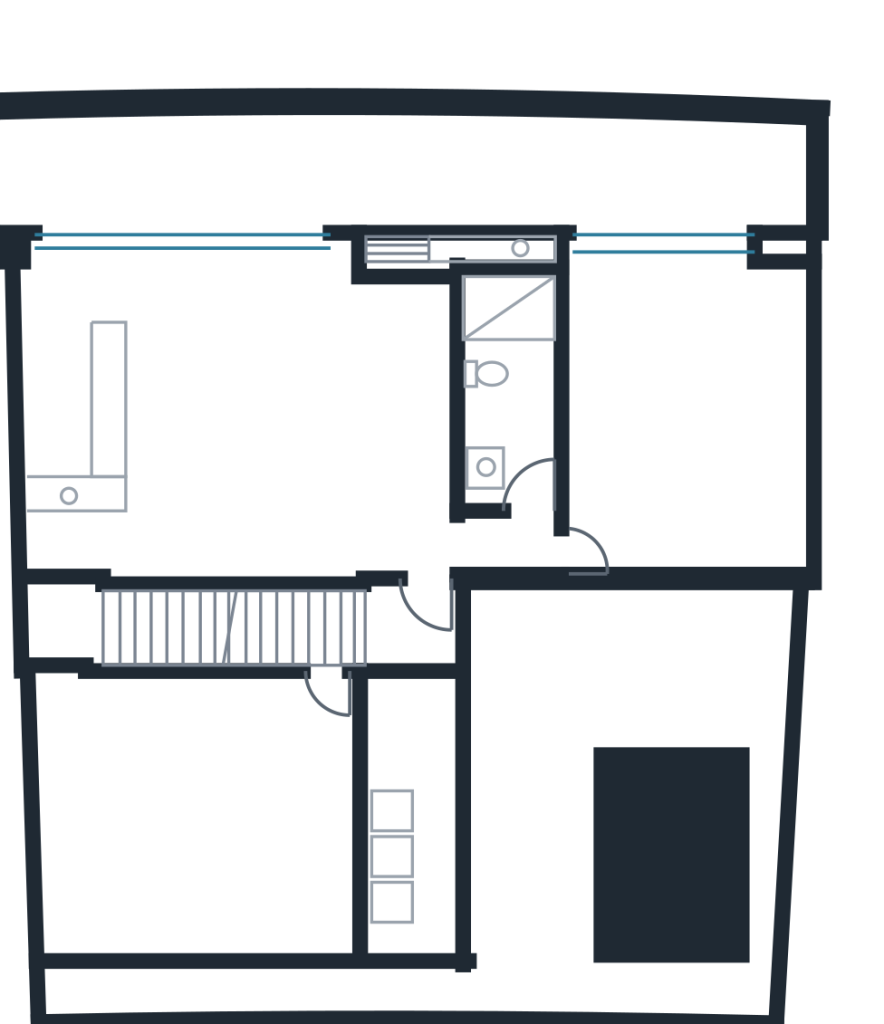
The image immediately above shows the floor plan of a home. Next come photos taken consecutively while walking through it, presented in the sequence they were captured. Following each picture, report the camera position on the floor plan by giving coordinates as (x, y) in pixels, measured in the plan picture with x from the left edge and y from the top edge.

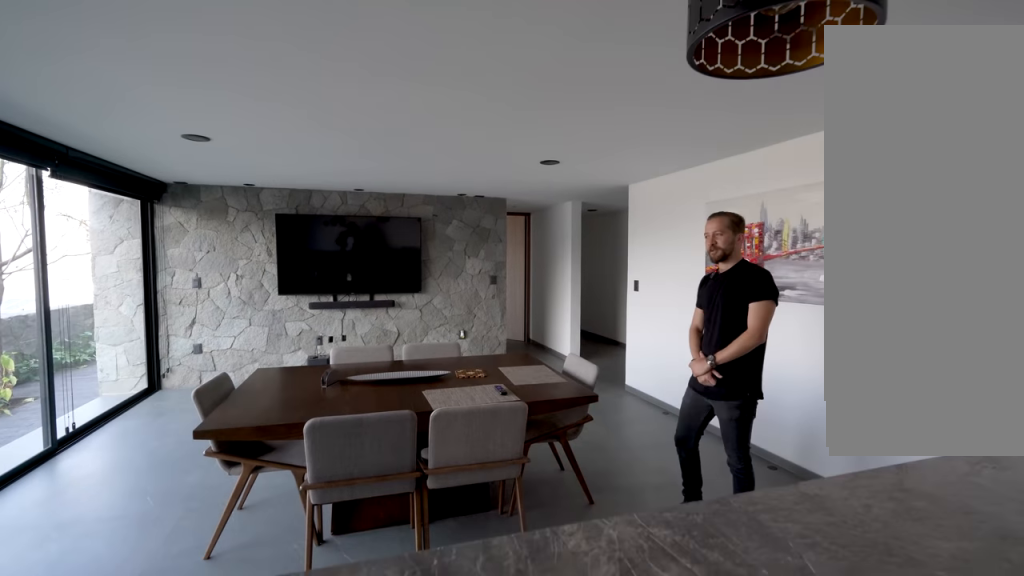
(68, 361)
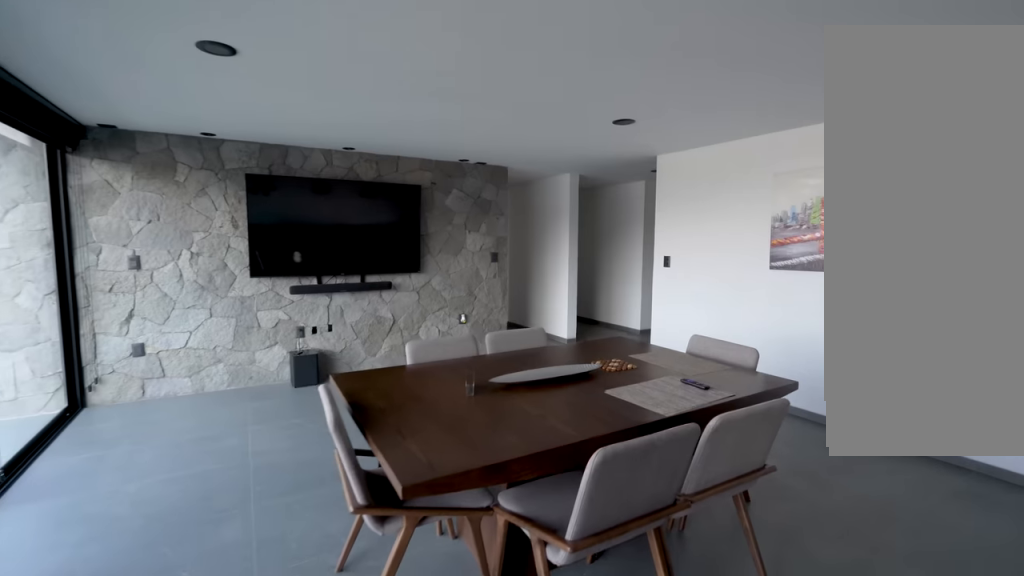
(179, 307)
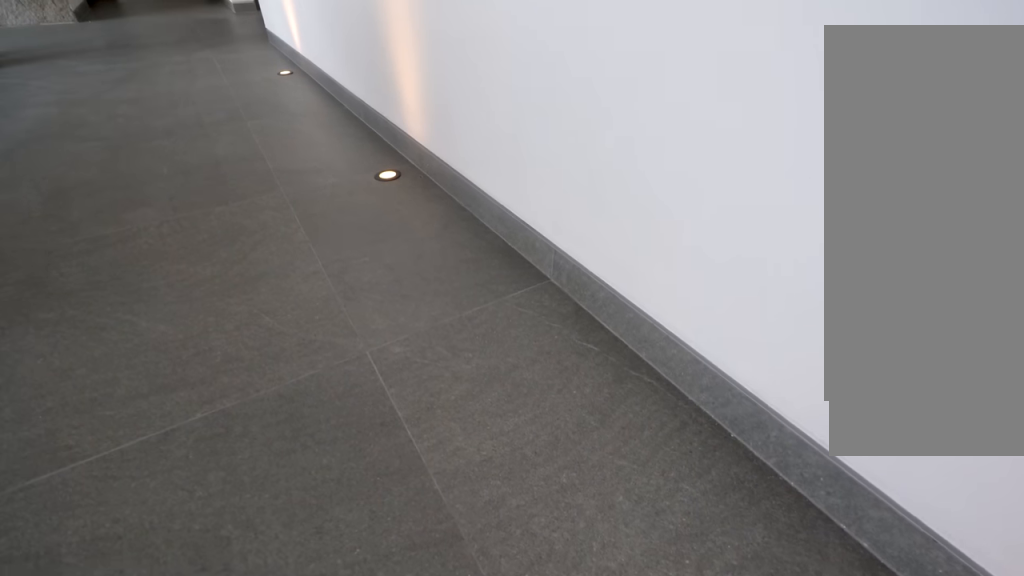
(230, 529)
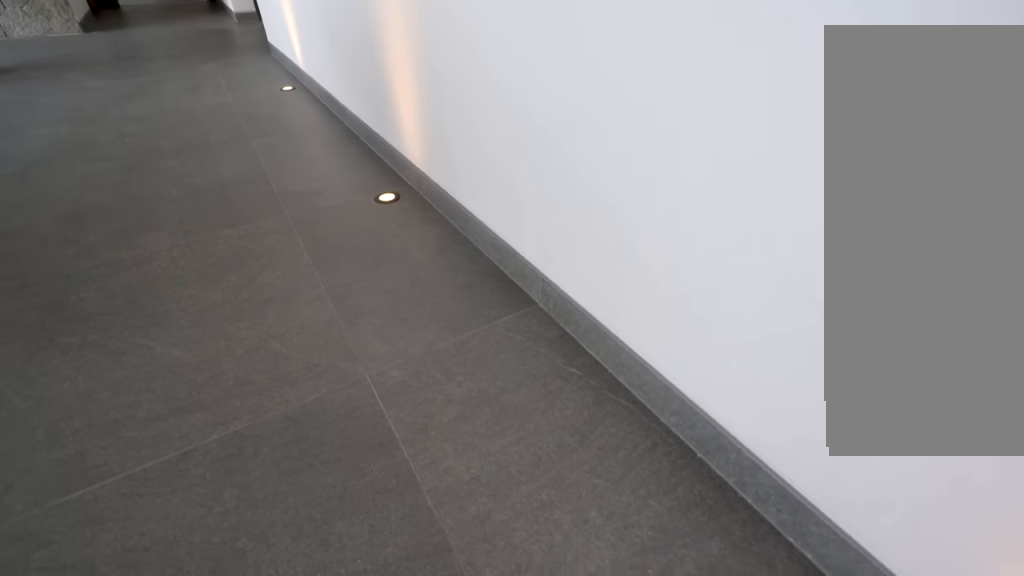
(230, 528)
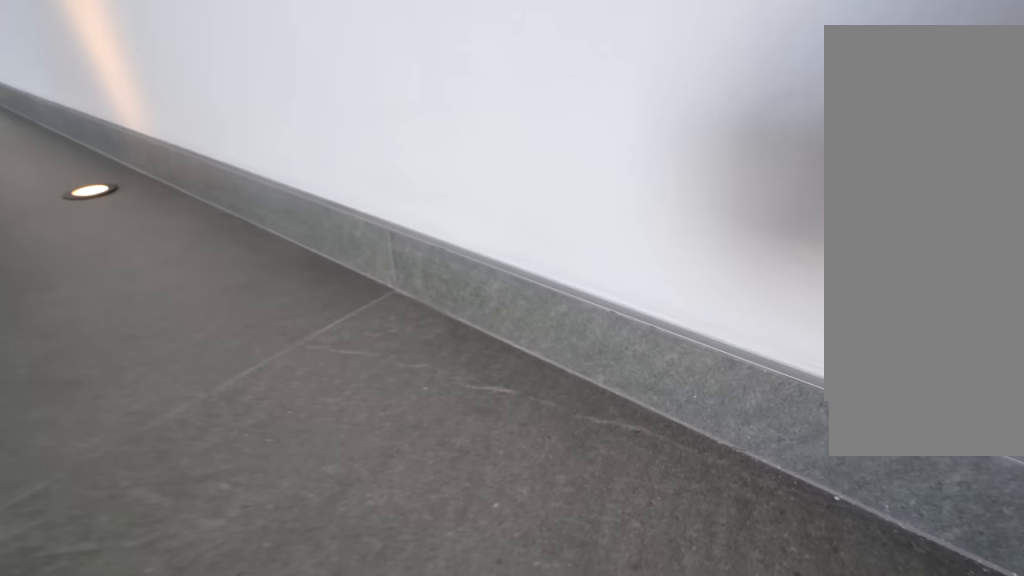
(245, 552)
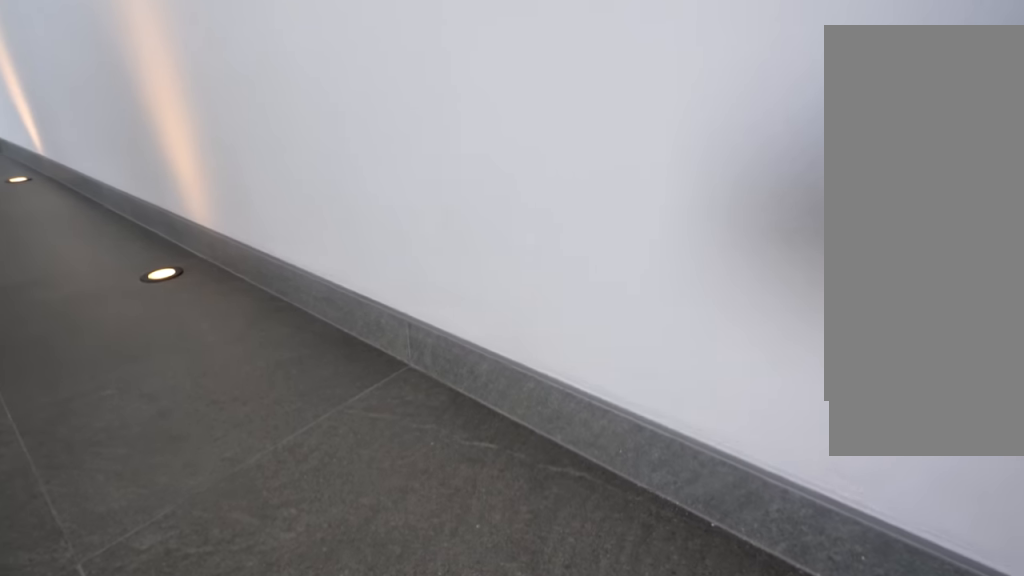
(232, 551)
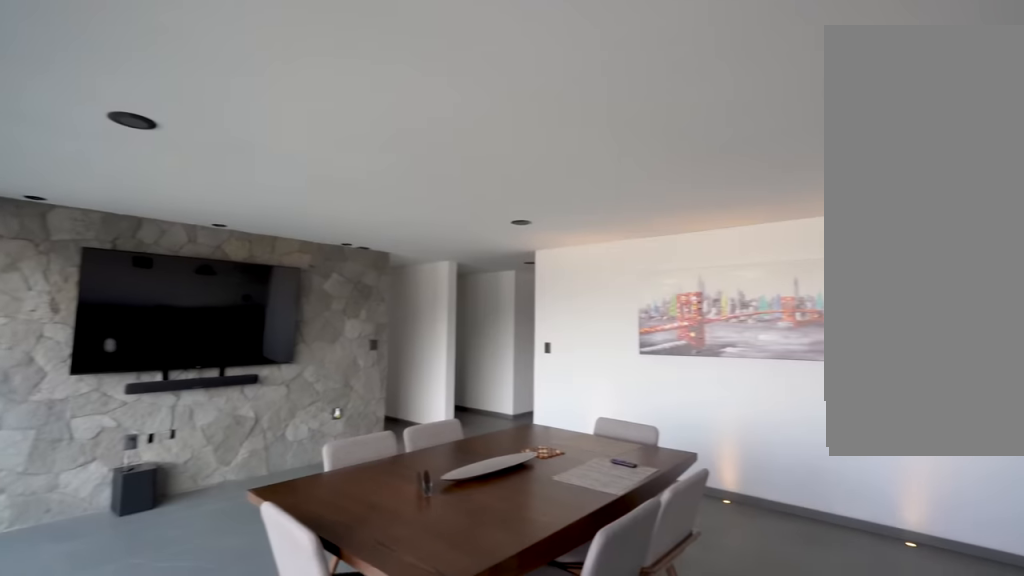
(182, 294)
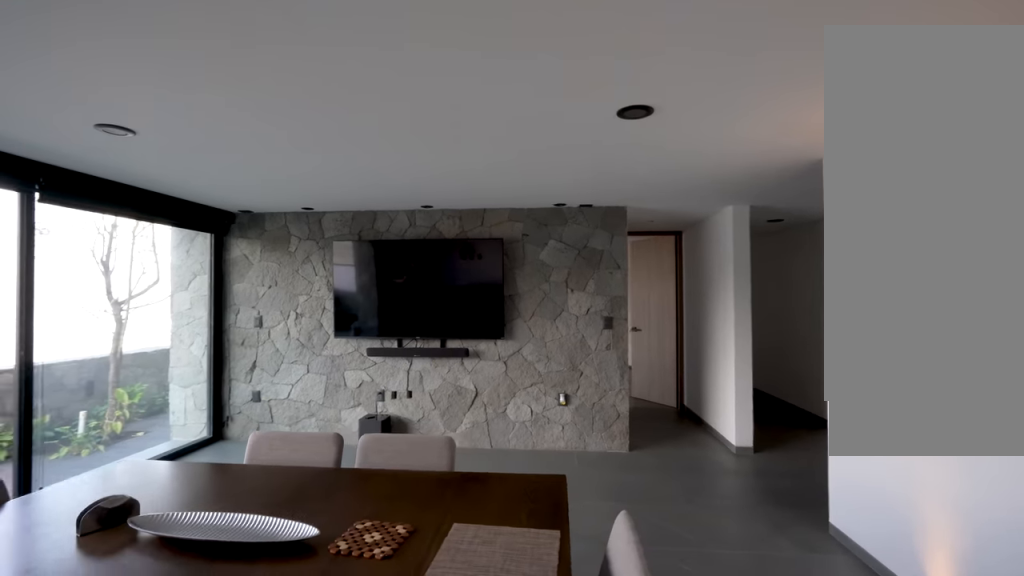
(177, 348)
